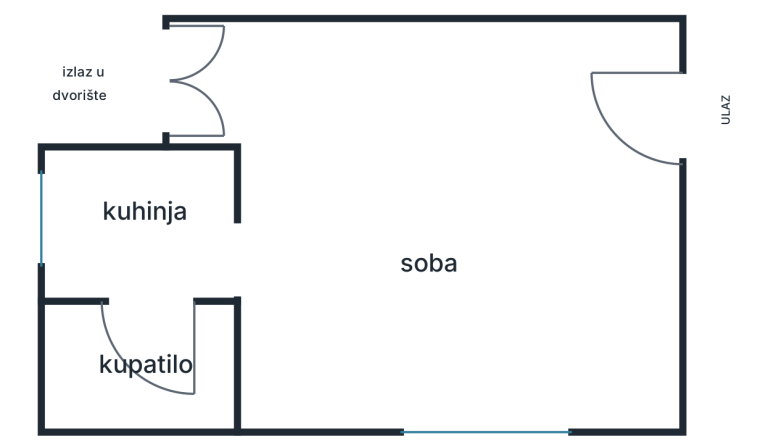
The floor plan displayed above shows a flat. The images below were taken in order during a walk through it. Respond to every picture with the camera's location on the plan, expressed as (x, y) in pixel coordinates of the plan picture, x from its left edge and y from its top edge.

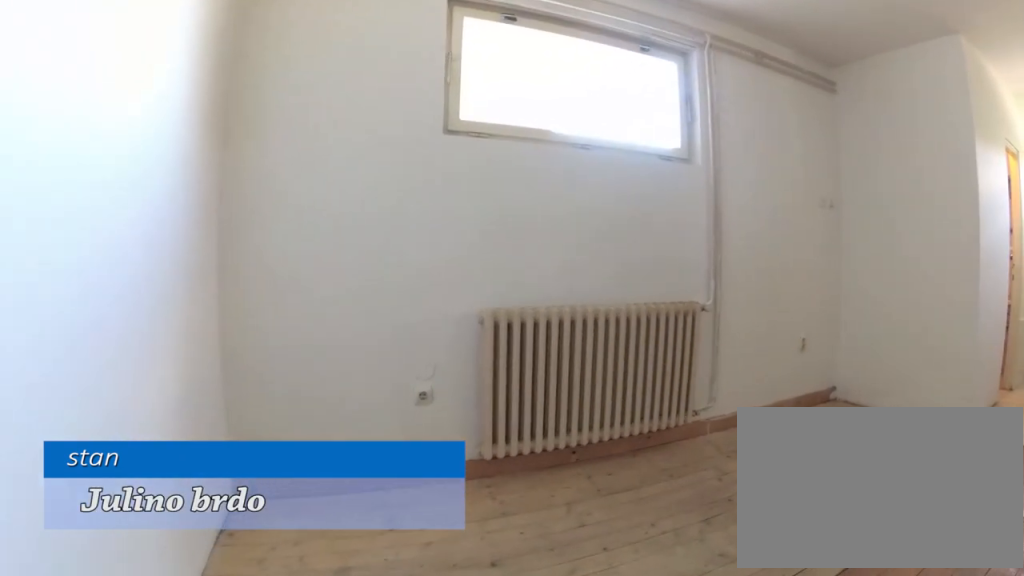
(641, 241)
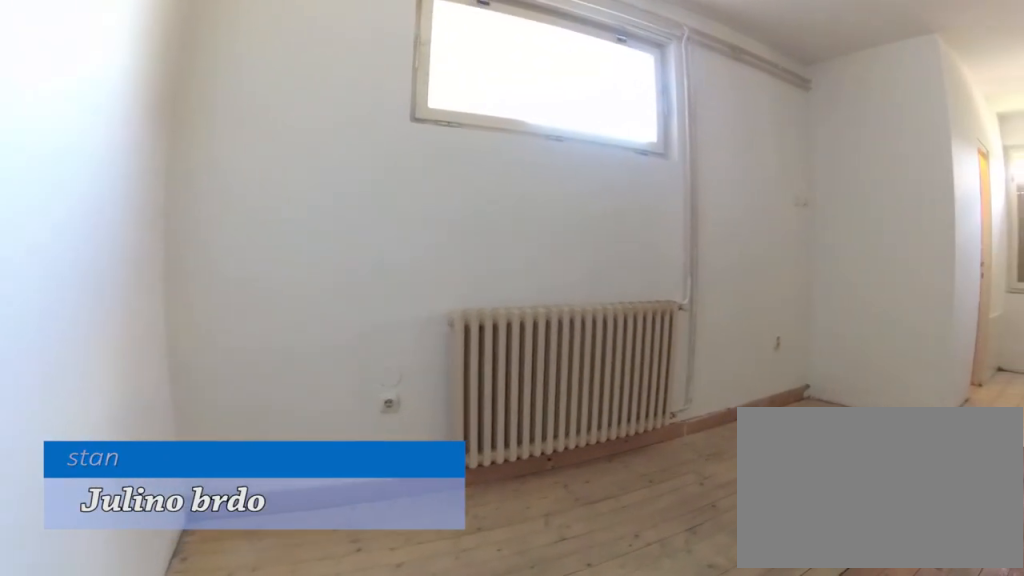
(638, 259)
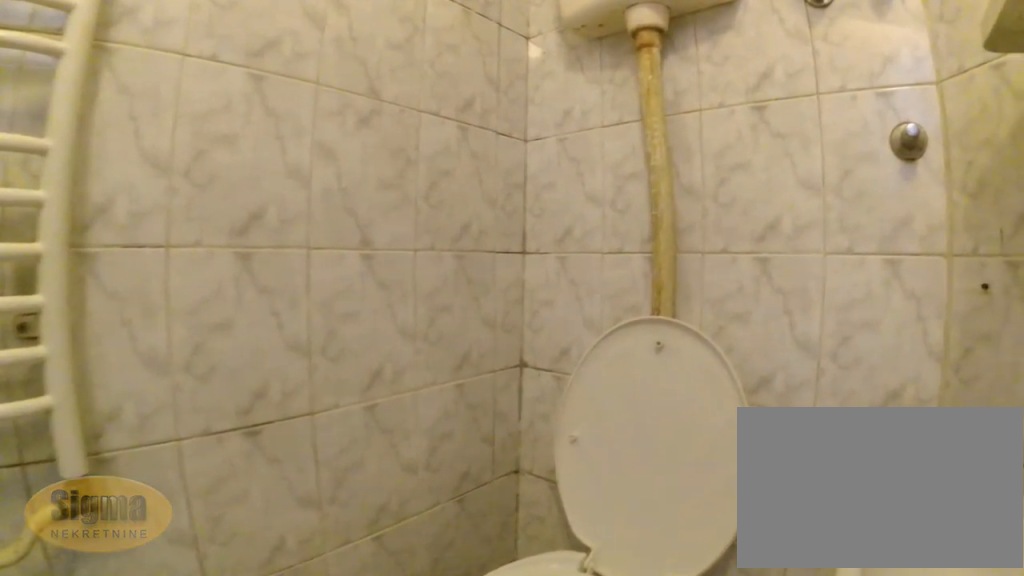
(138, 323)
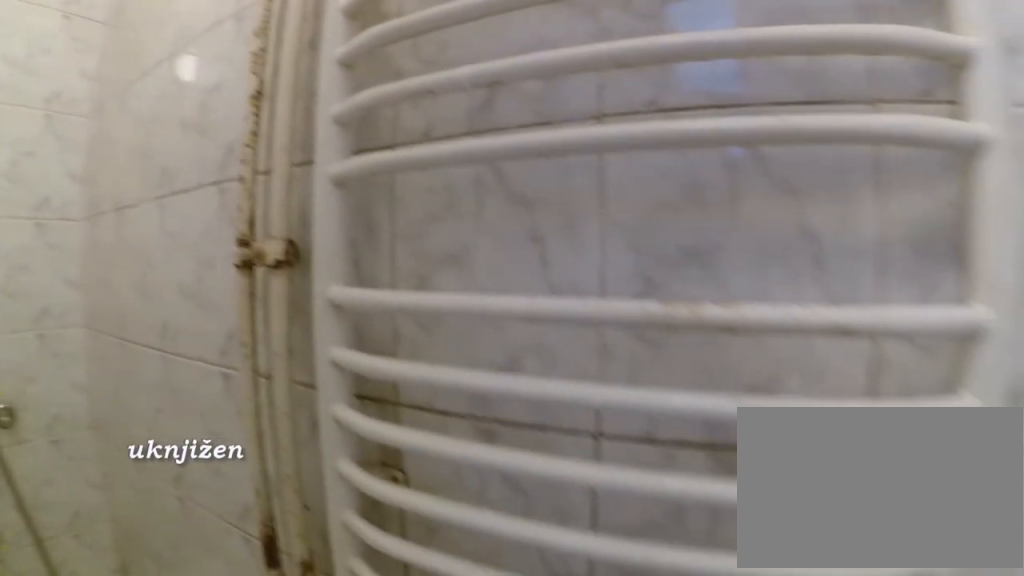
(107, 350)
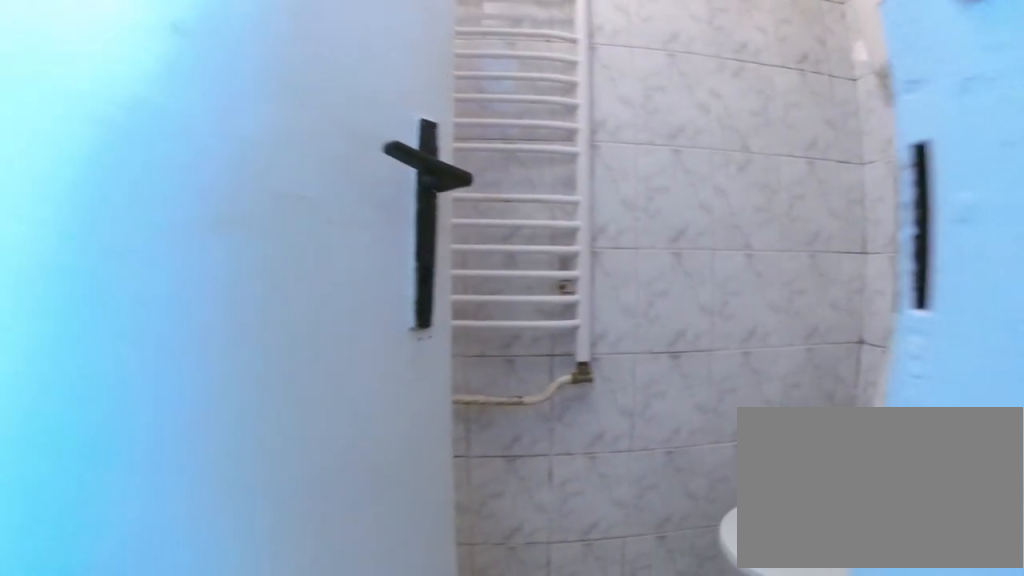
(171, 292)
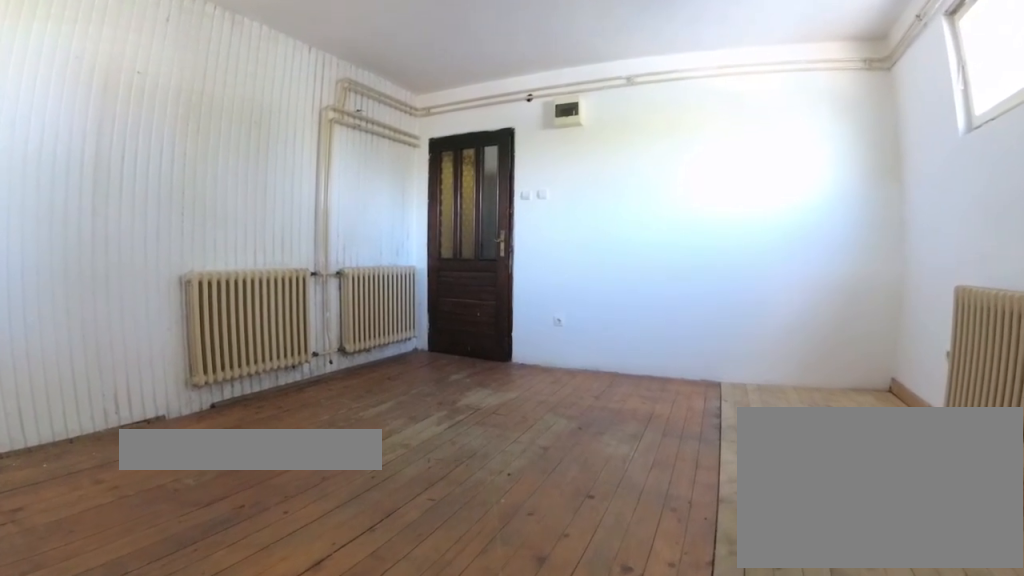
(313, 250)
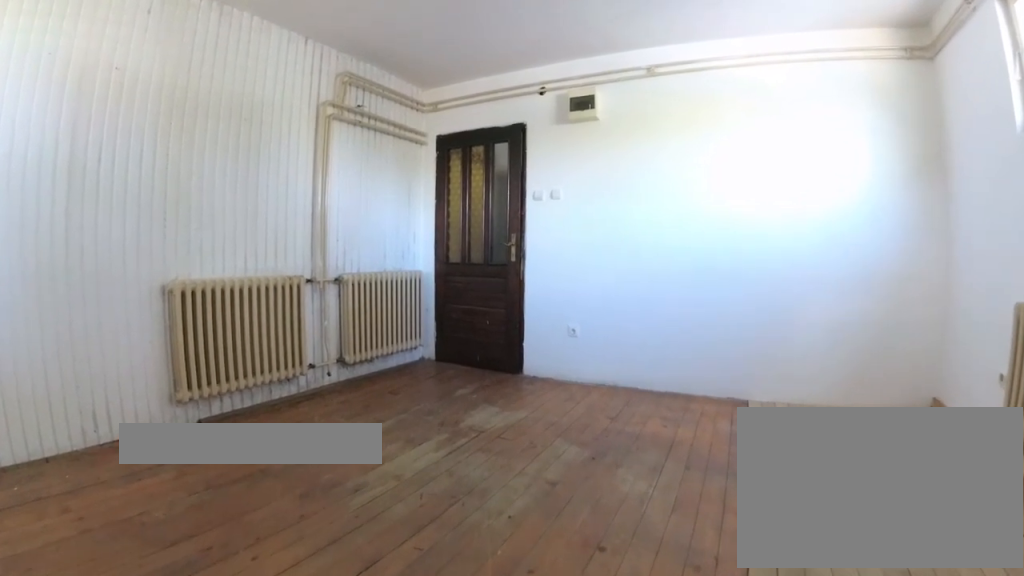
(344, 247)
